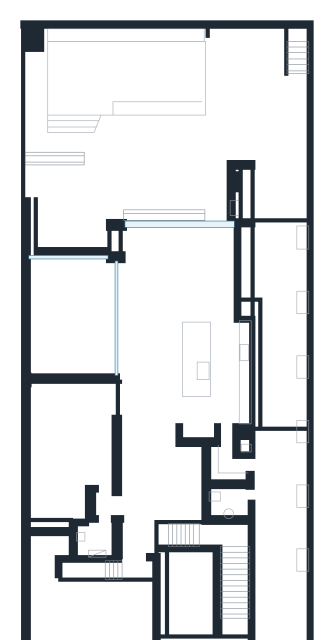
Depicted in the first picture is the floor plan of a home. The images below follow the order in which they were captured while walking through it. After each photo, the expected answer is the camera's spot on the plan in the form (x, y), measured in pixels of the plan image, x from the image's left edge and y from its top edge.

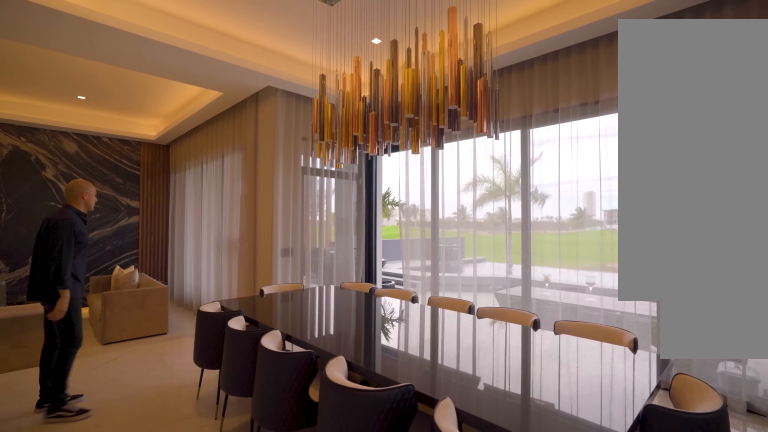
(188, 304)
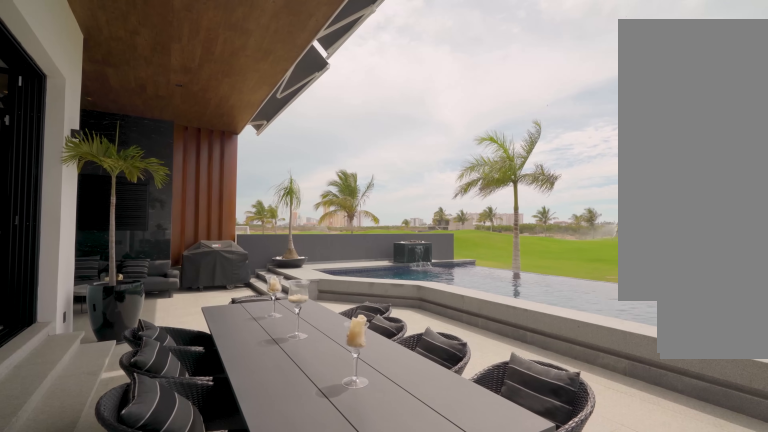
(217, 189)
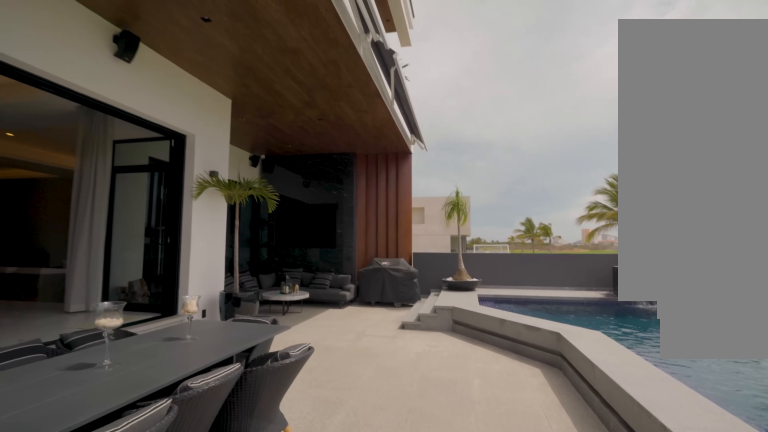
(222, 138)
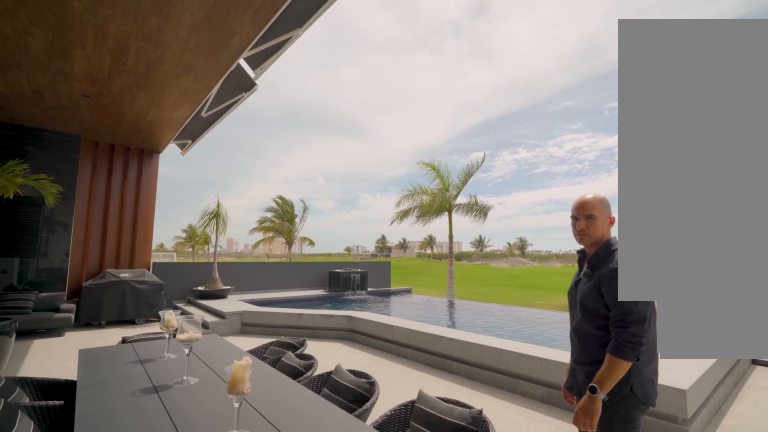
(209, 197)
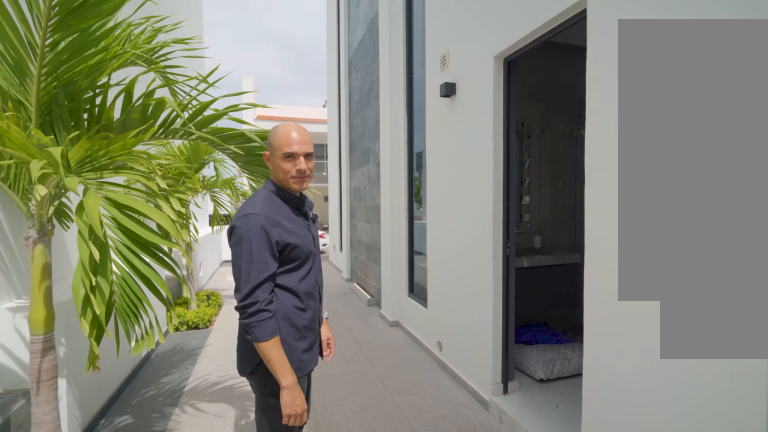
(278, 442)
